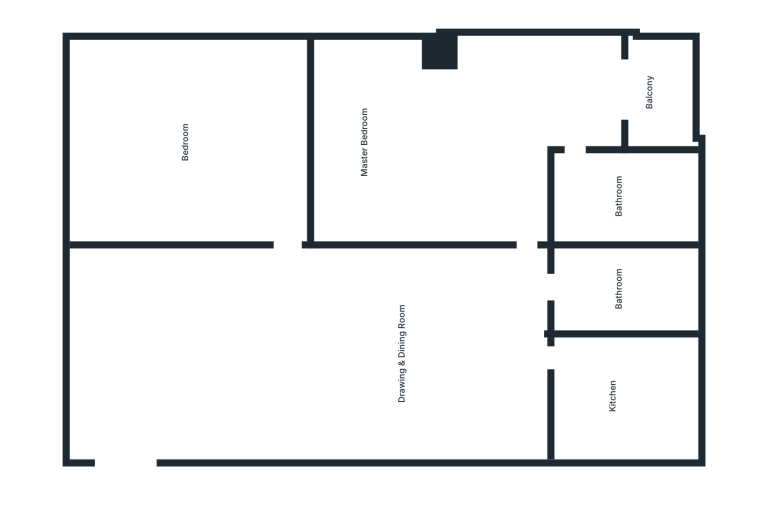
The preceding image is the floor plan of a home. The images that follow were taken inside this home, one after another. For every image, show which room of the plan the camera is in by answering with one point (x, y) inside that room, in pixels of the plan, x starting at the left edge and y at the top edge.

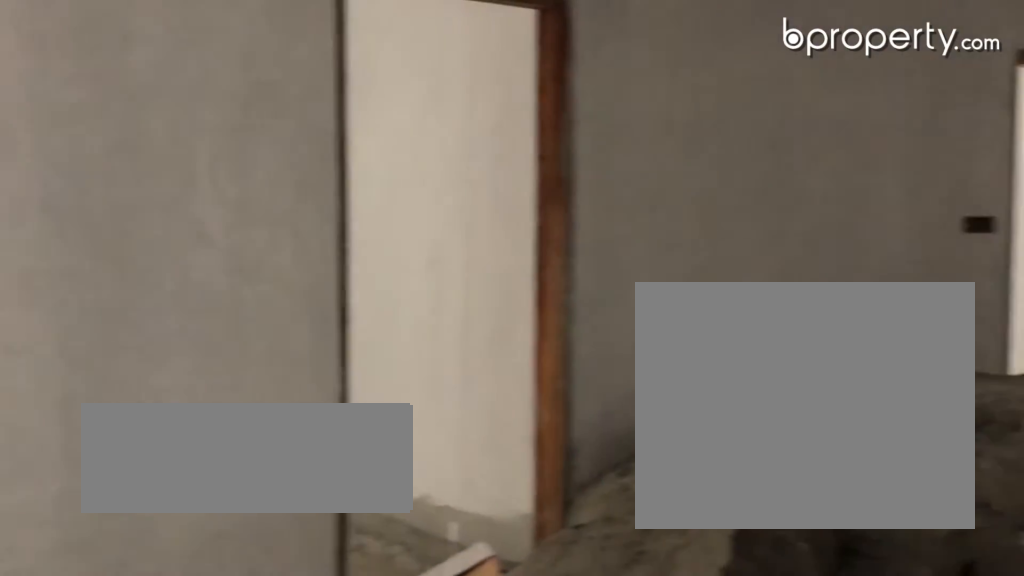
(312, 359)
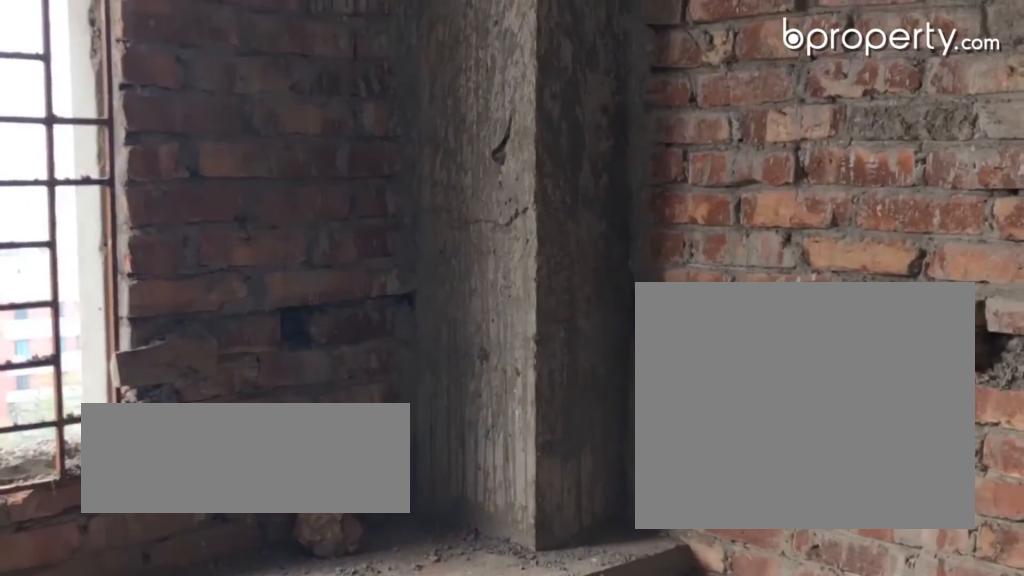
(640, 401)
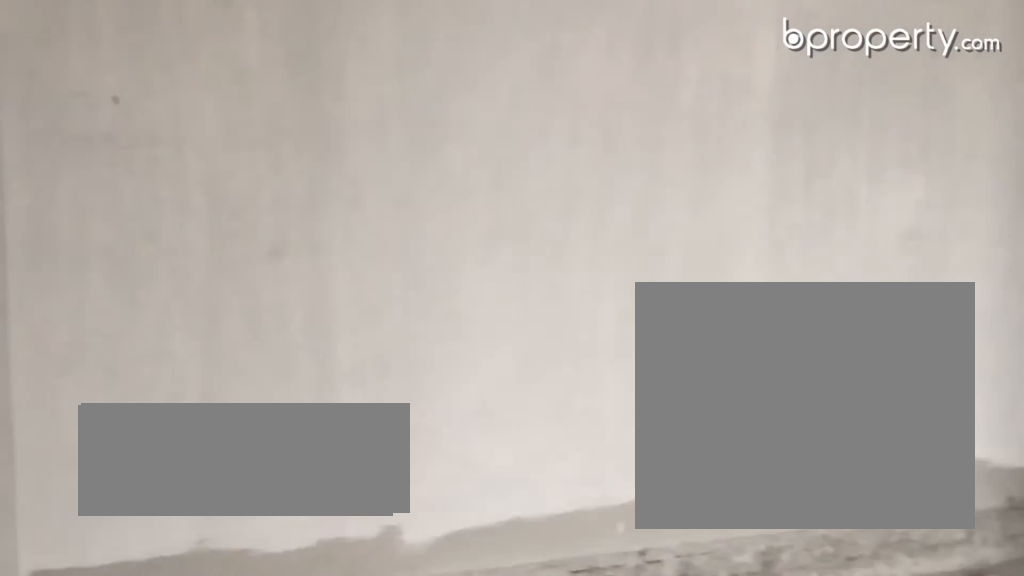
(428, 133)
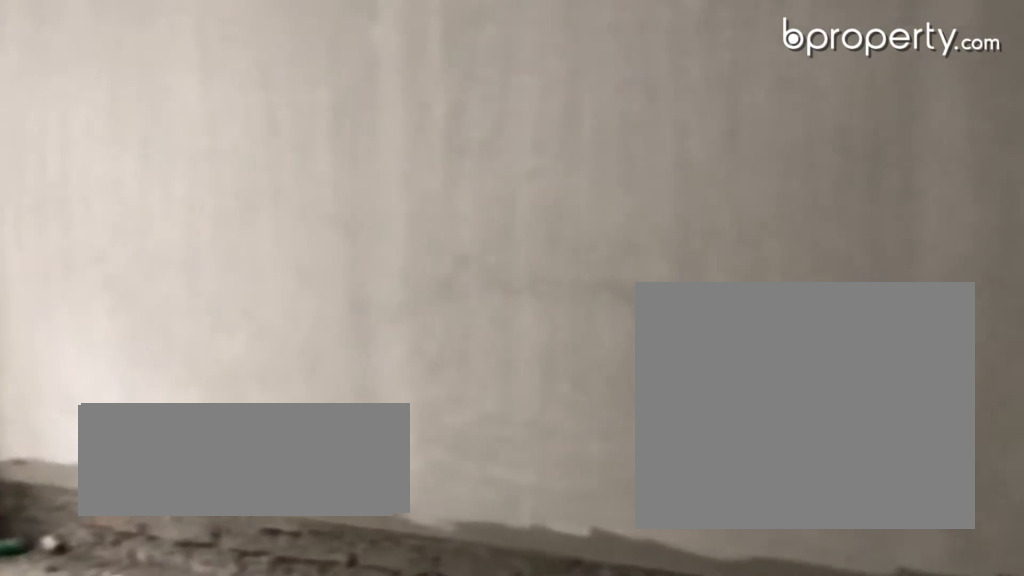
(200, 138)
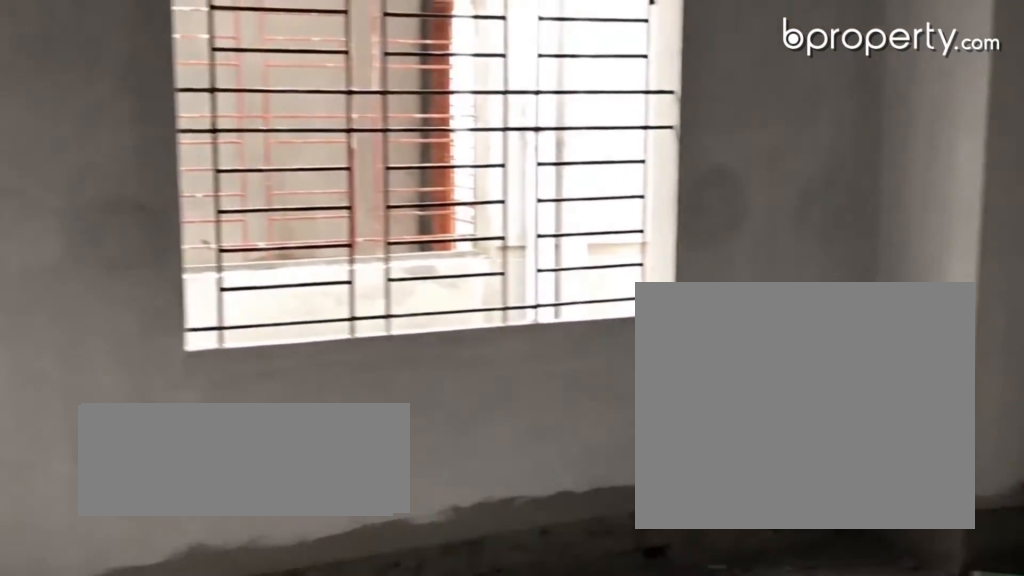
(200, 138)
